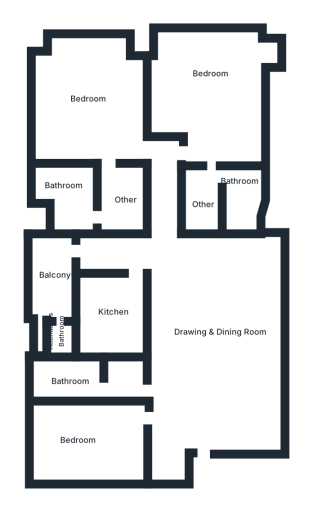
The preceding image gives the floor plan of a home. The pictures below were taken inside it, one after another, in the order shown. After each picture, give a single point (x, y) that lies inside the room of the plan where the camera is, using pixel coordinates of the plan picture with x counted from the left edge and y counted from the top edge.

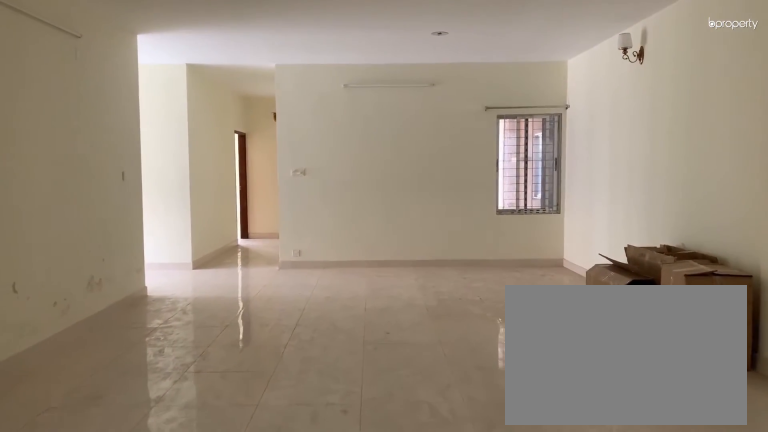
(216, 333)
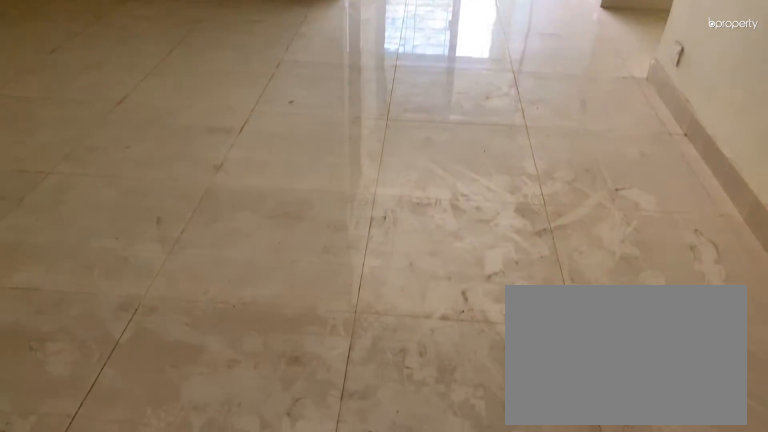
(216, 333)
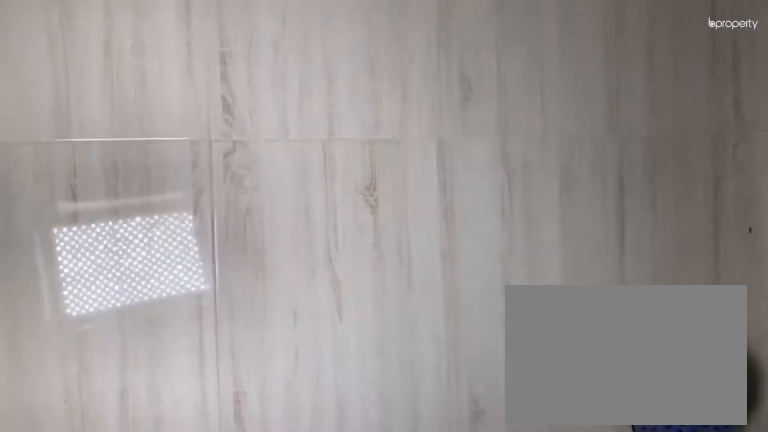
(73, 383)
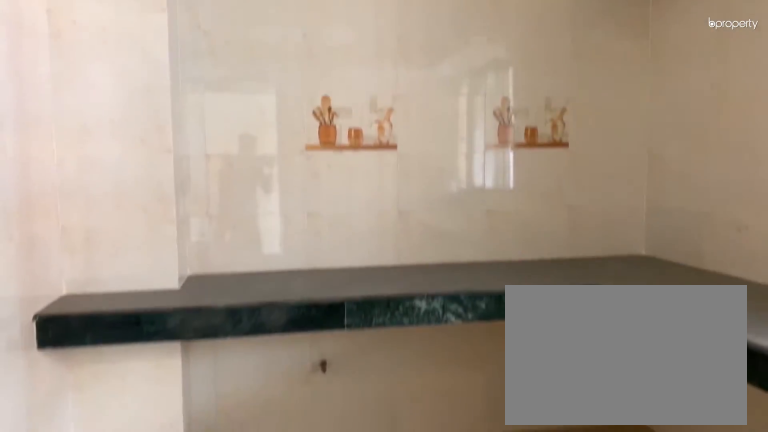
(115, 312)
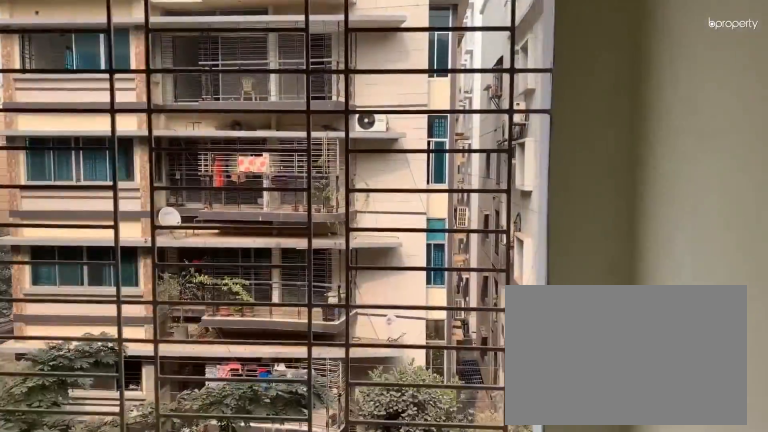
(52, 276)
